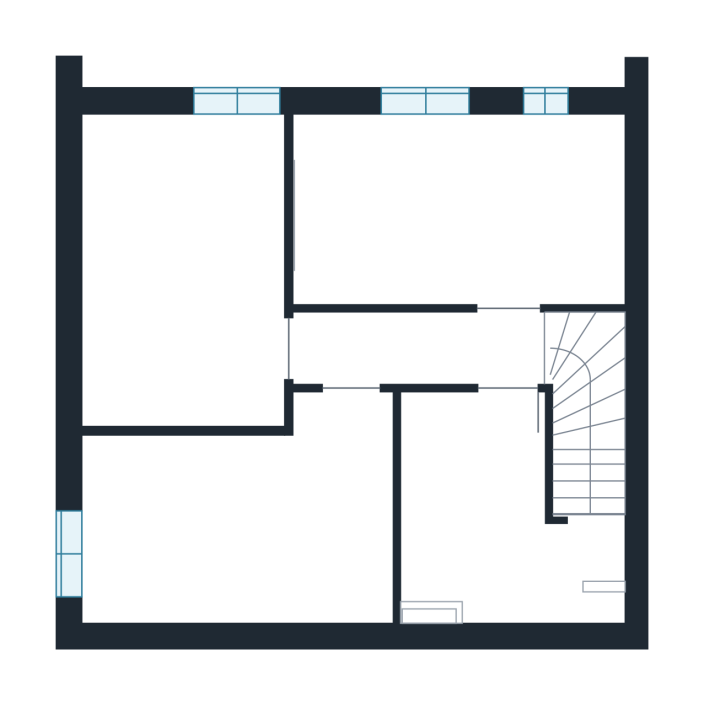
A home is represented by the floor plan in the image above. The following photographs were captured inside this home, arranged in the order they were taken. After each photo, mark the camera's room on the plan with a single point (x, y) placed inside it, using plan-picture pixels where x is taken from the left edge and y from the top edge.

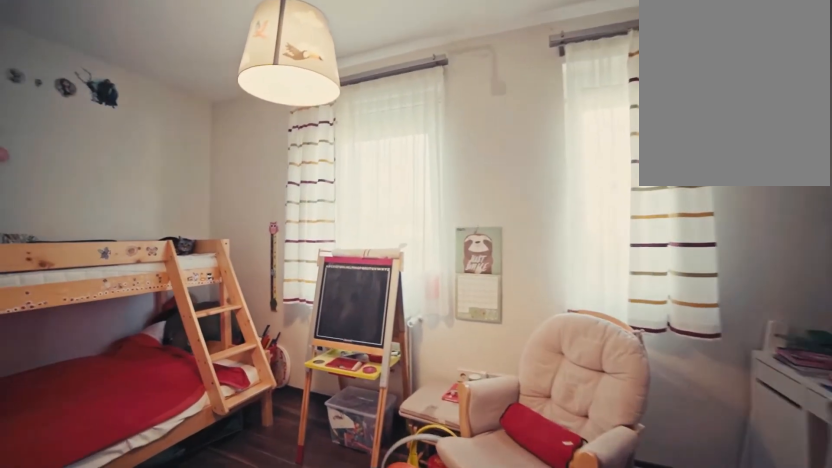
(419, 220)
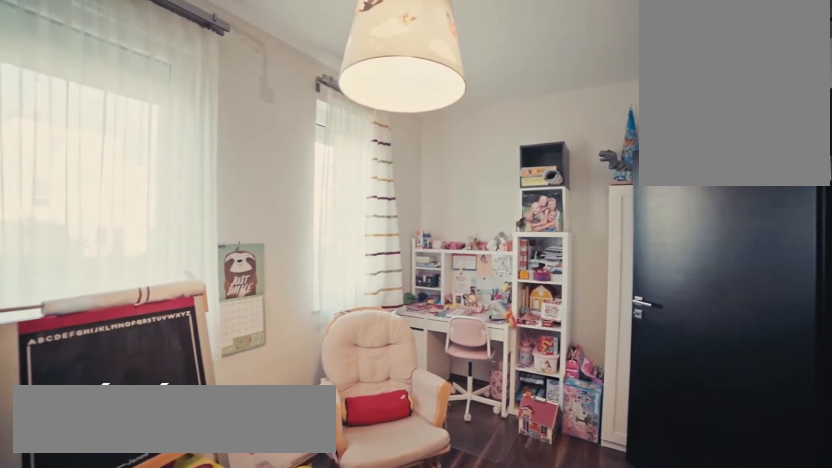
(362, 256)
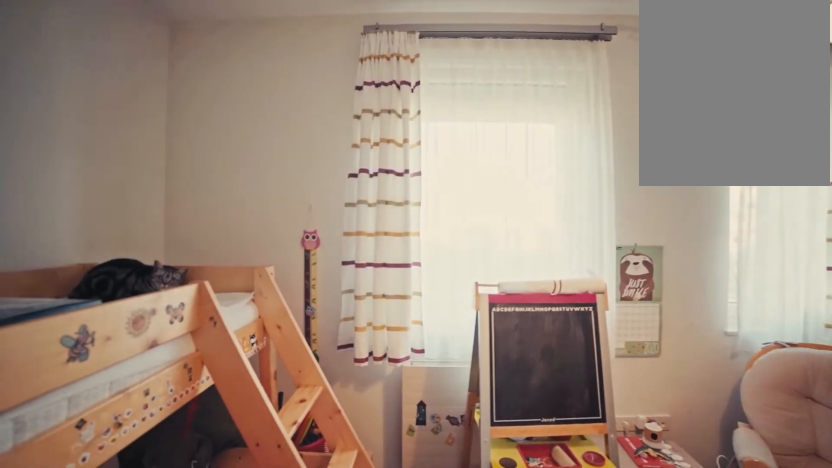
(362, 257)
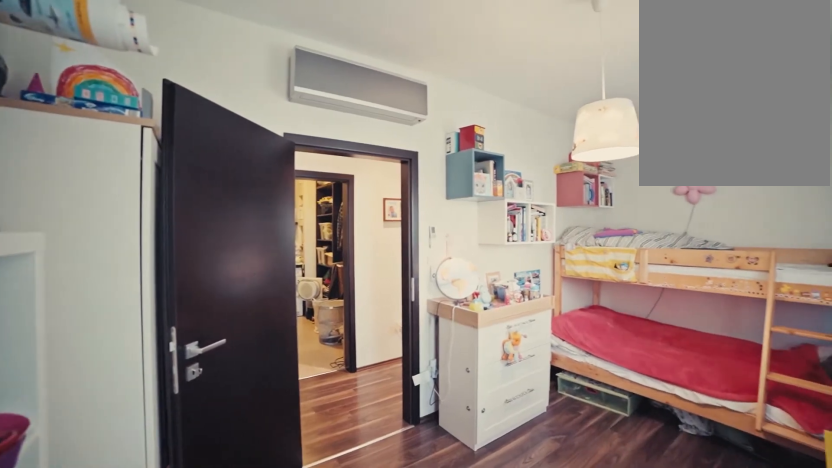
(578, 195)
